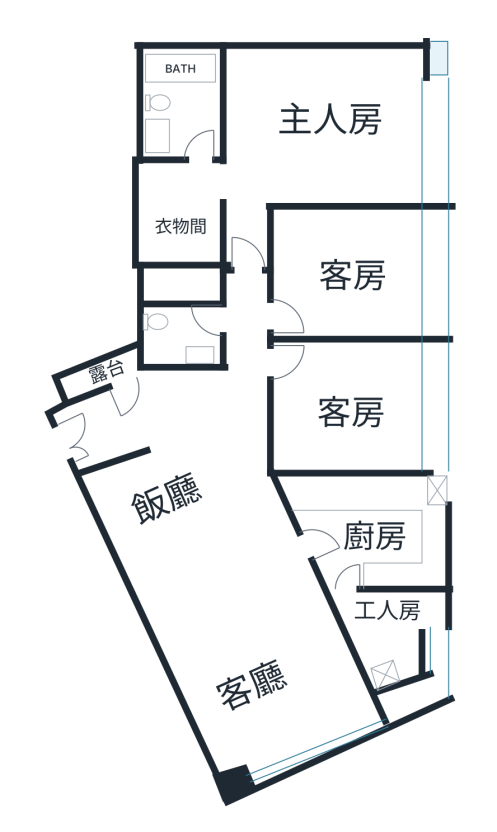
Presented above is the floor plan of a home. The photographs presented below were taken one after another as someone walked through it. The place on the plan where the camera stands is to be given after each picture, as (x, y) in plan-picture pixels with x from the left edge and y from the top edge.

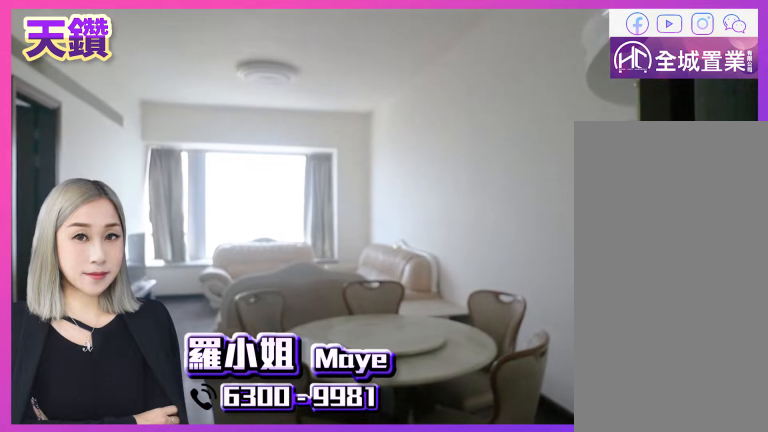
(195, 399)
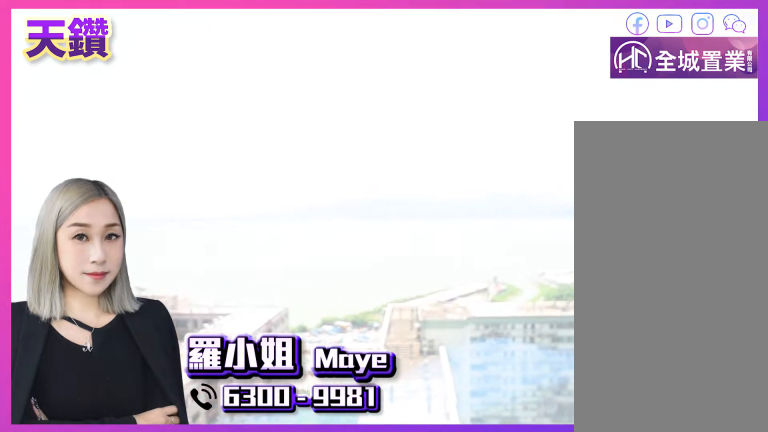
(330, 714)
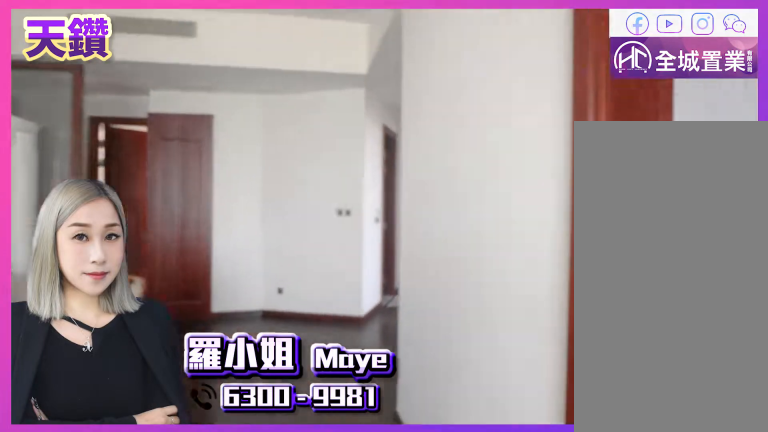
(293, 589)
